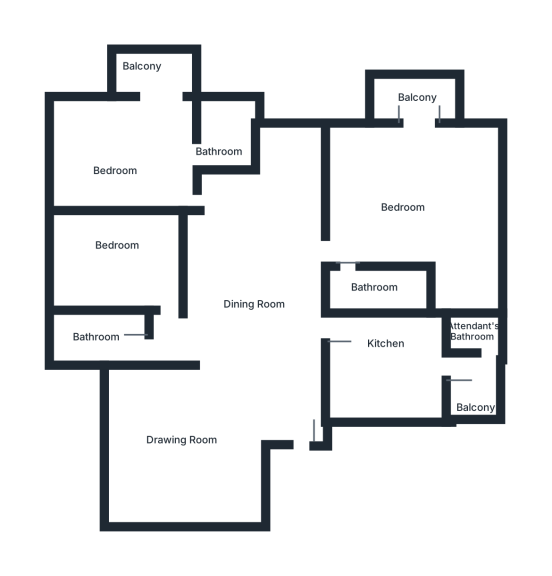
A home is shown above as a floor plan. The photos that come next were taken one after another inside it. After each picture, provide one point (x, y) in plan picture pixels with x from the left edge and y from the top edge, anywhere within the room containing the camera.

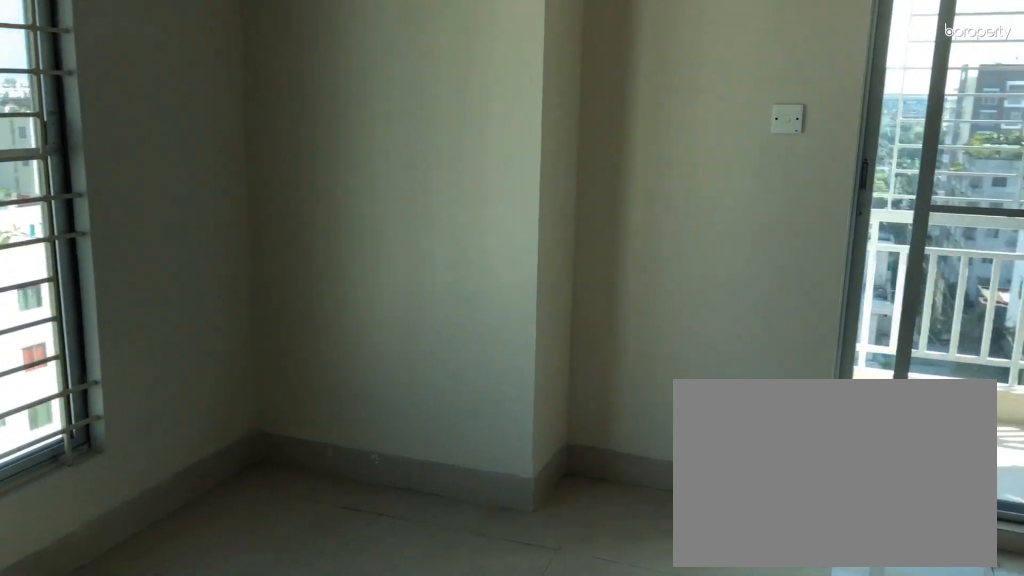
(132, 152)
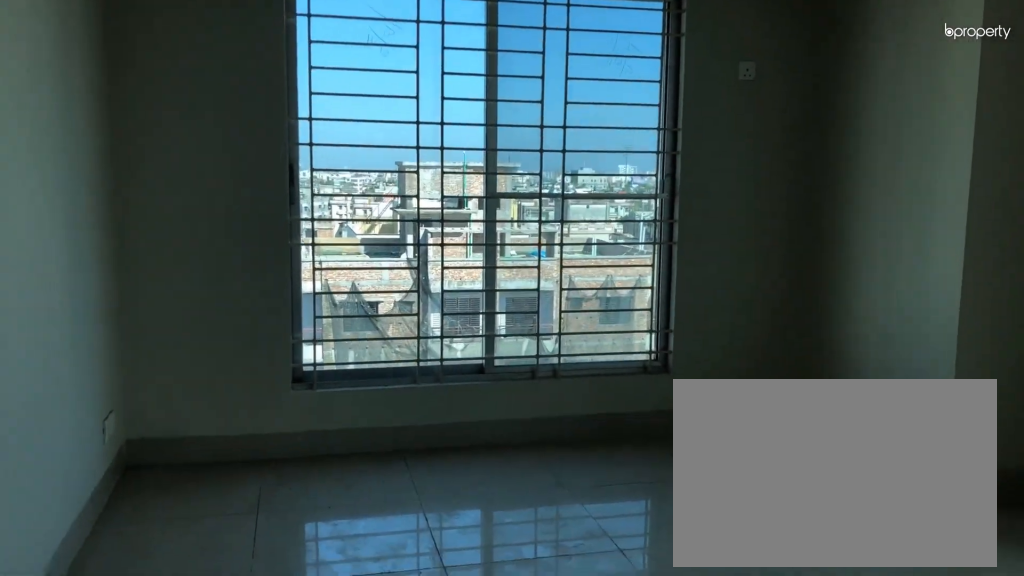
(132, 152)
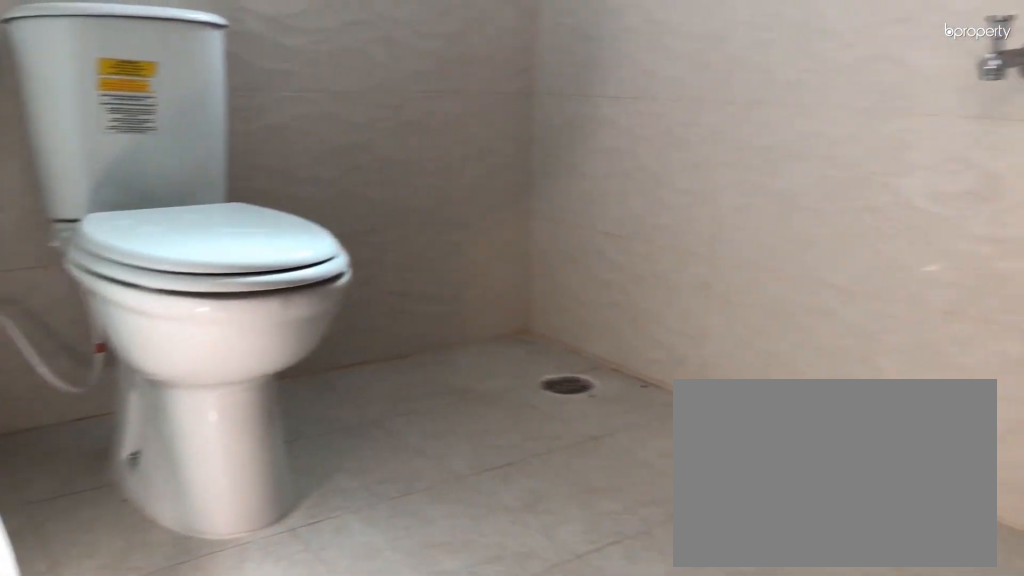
(227, 141)
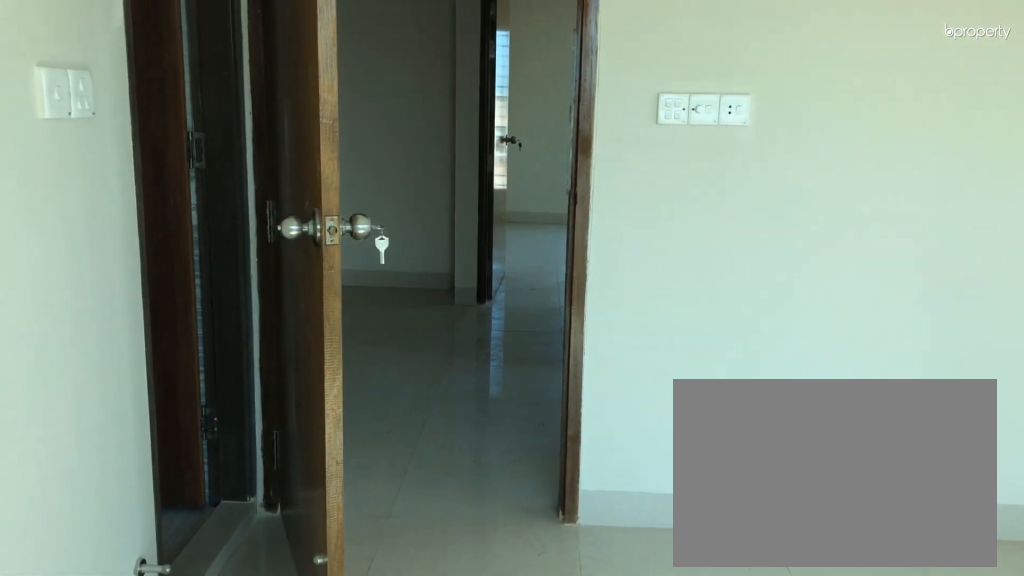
(414, 203)
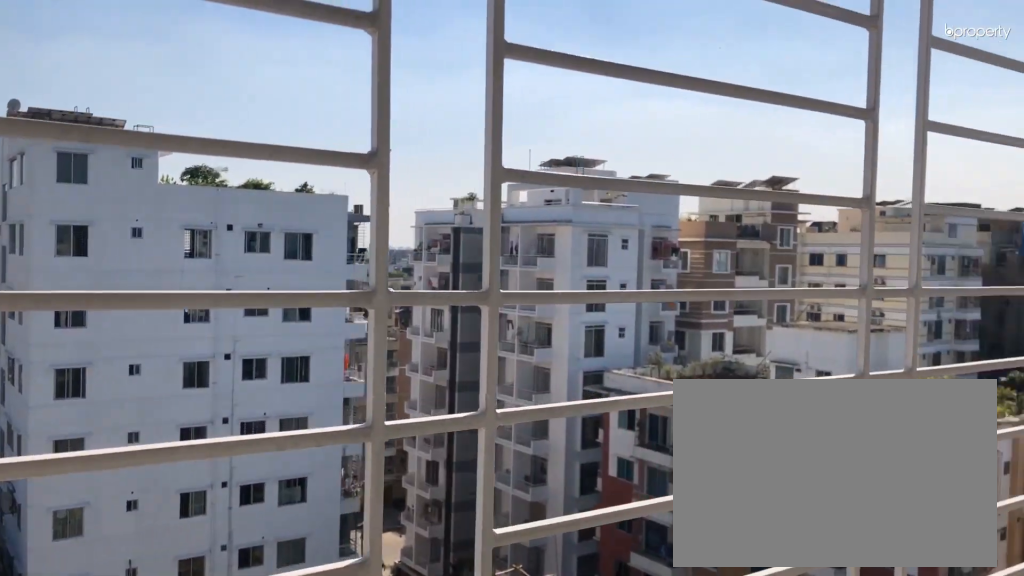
(418, 102)
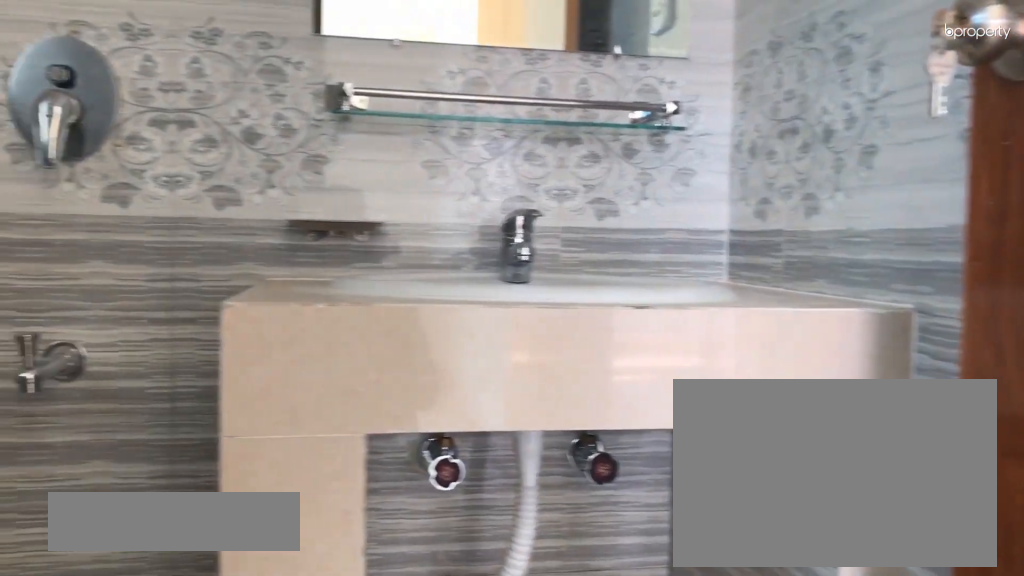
(376, 288)
